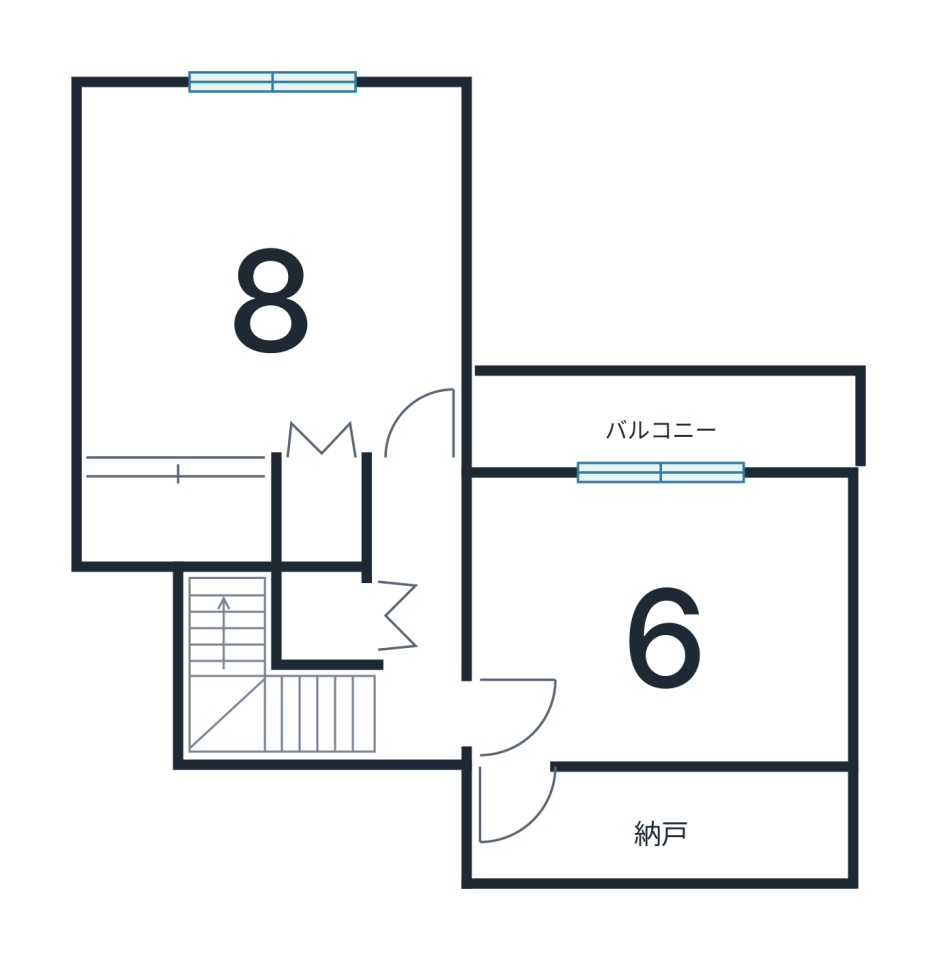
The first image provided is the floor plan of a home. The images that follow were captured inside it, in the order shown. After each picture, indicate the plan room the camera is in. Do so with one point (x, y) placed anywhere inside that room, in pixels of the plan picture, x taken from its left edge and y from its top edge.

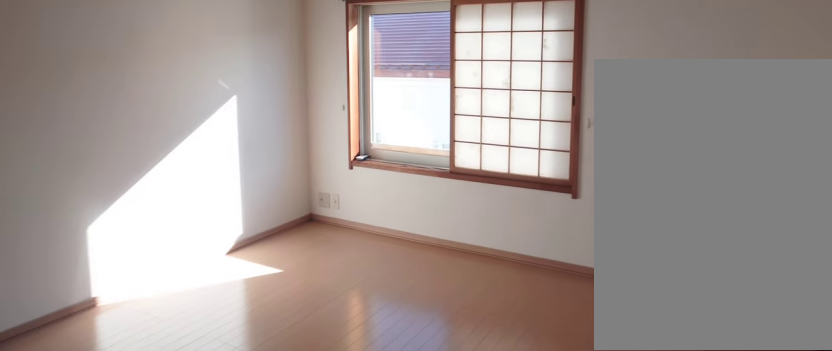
(261, 323)
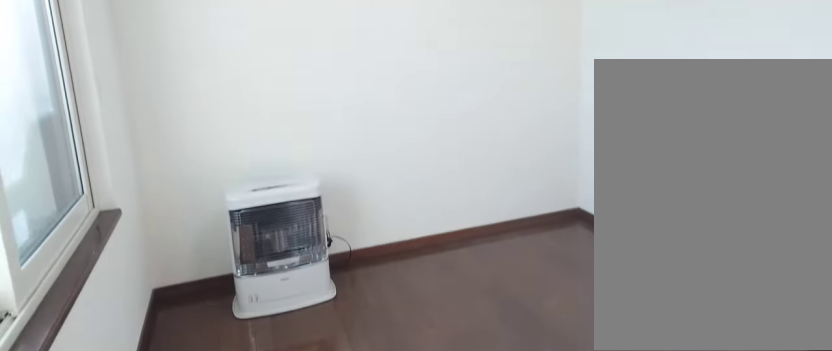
(654, 594)
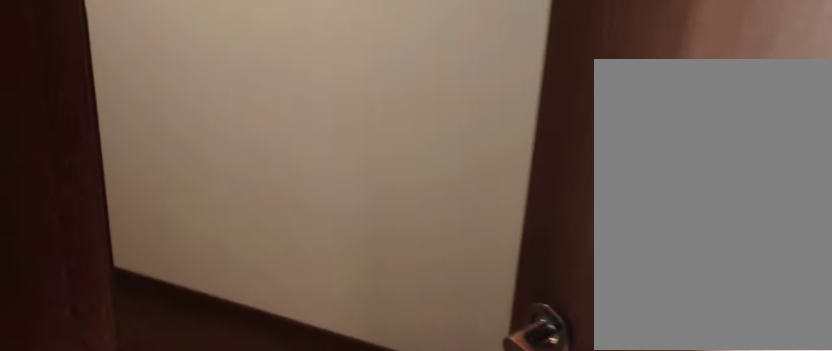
(651, 837)
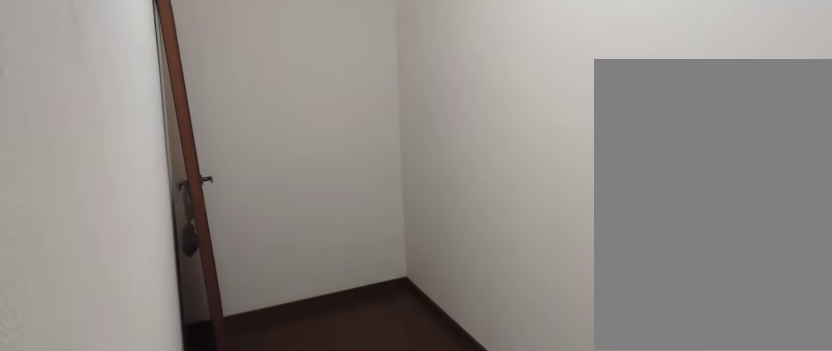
(651, 837)
